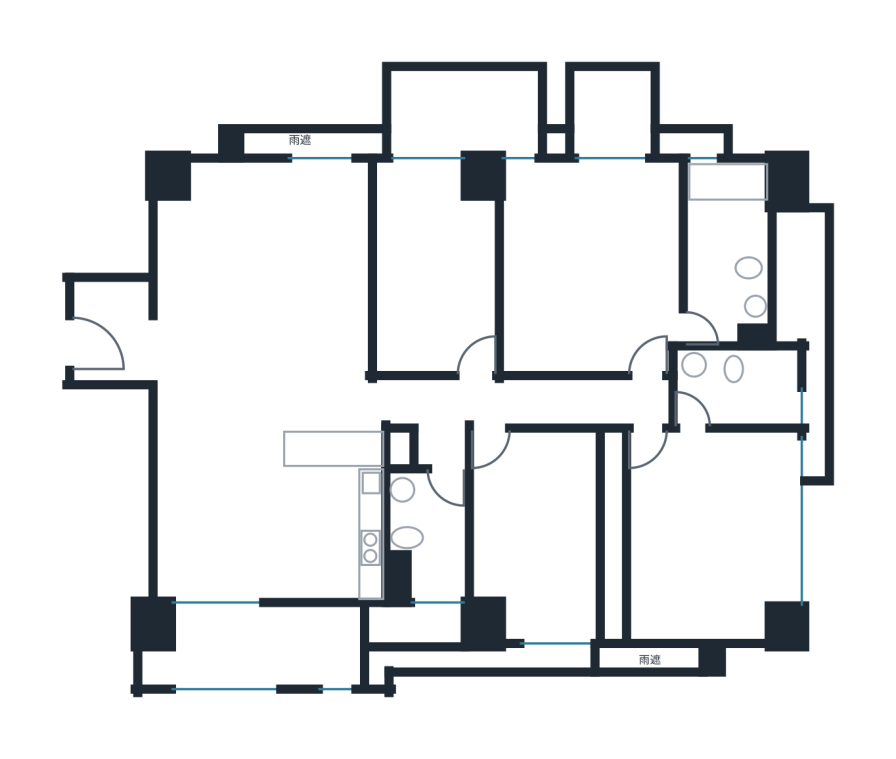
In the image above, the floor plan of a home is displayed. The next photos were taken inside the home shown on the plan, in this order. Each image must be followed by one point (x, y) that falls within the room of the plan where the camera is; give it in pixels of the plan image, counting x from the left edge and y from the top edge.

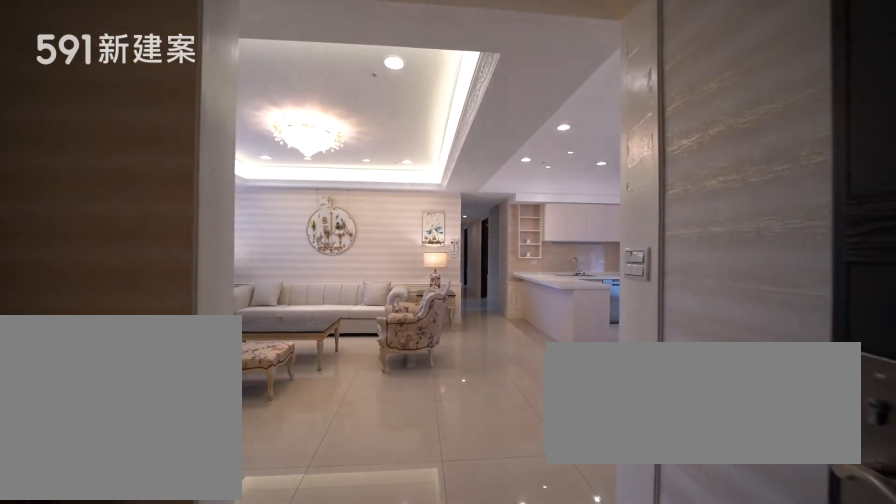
(114, 326)
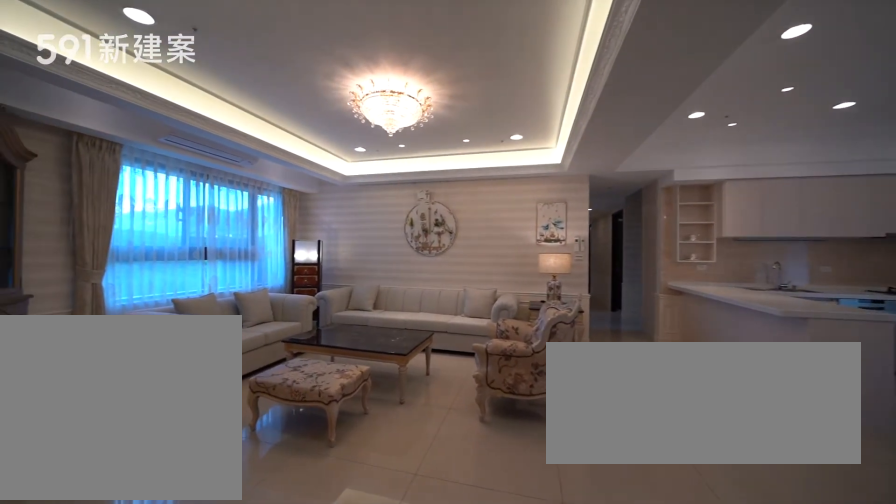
(266, 270)
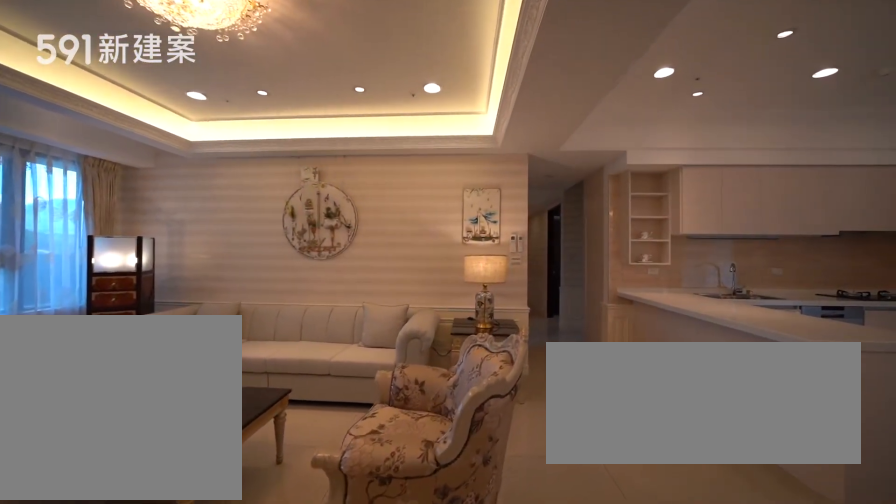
(266, 270)
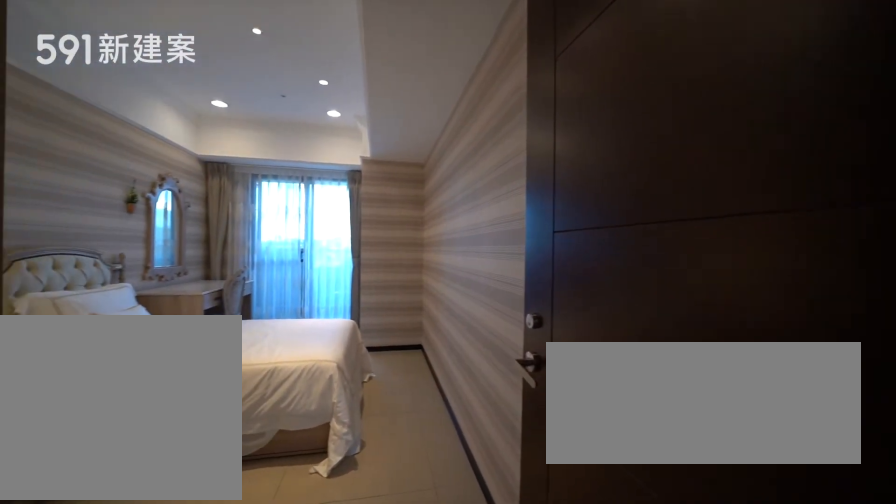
(433, 262)
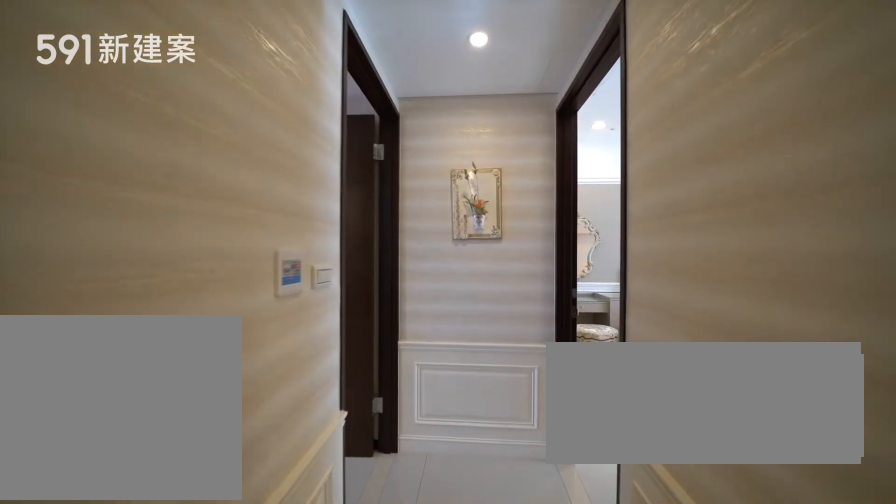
(452, 401)
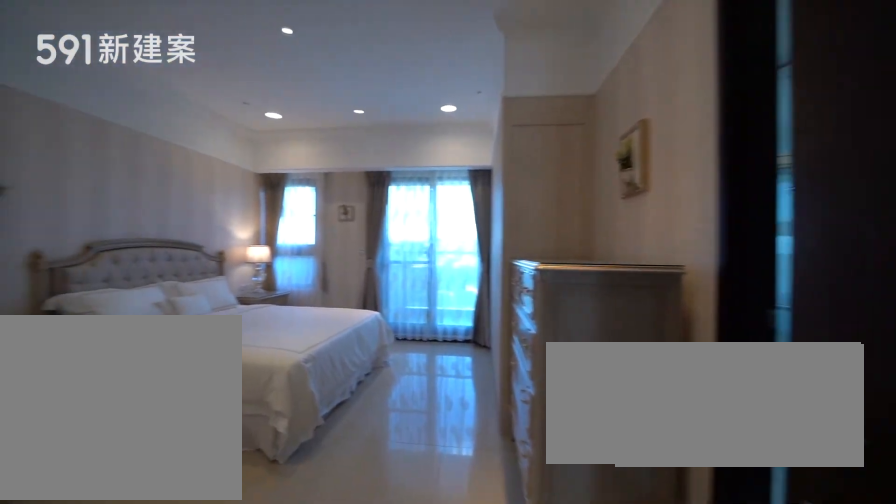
(589, 262)
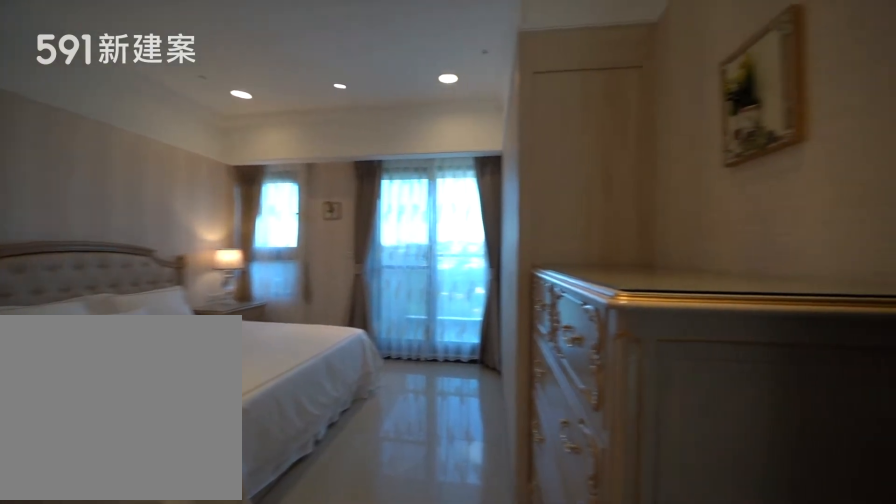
(589, 262)
